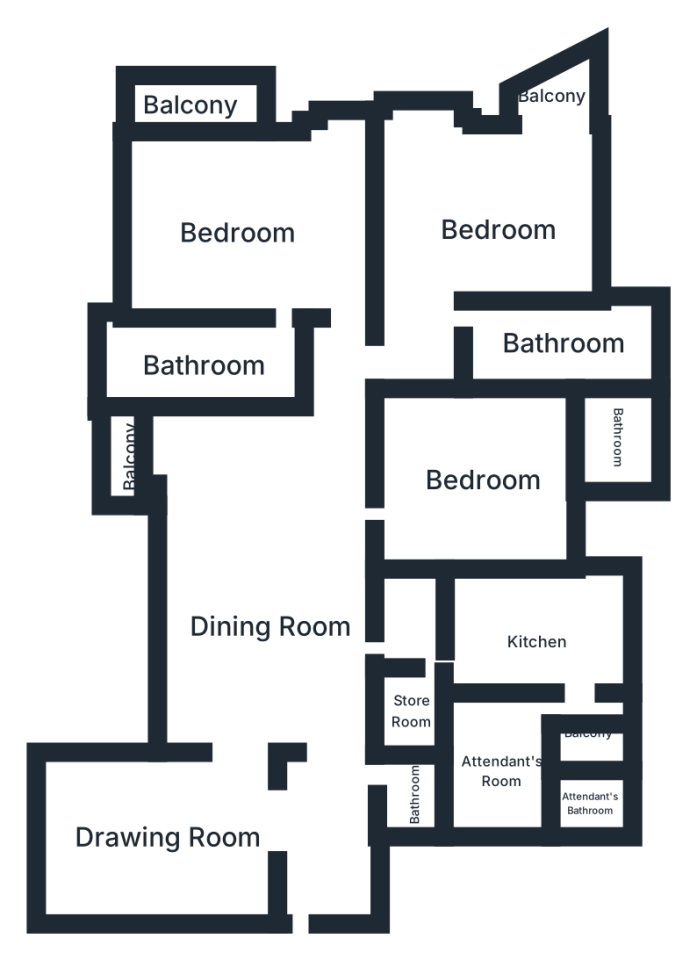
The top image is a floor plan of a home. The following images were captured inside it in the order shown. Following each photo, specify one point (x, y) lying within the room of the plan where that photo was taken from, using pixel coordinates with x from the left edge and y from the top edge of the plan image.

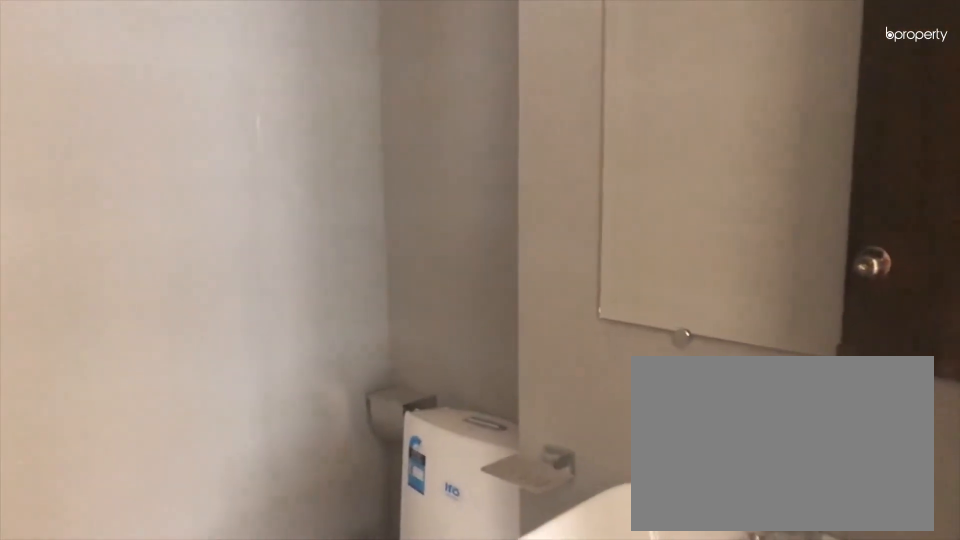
(416, 792)
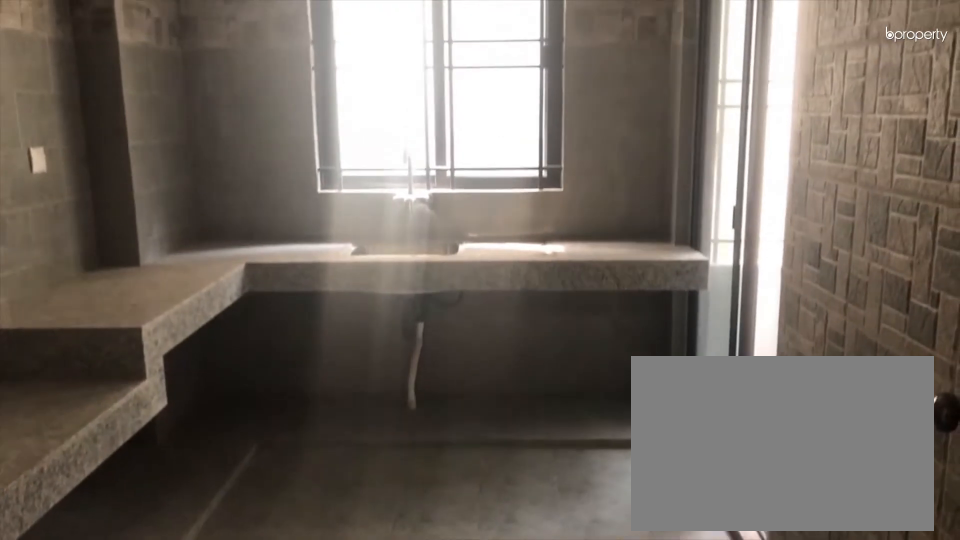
(544, 645)
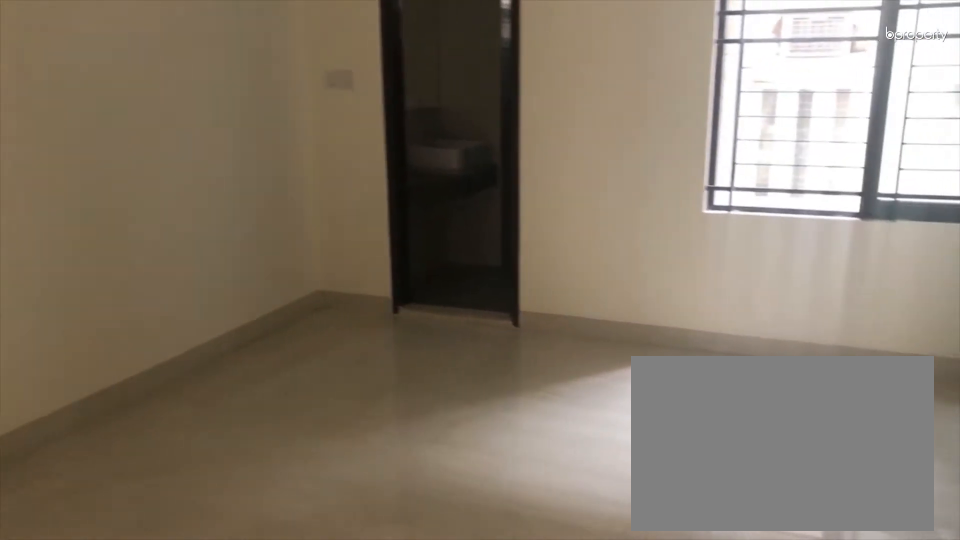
(481, 475)
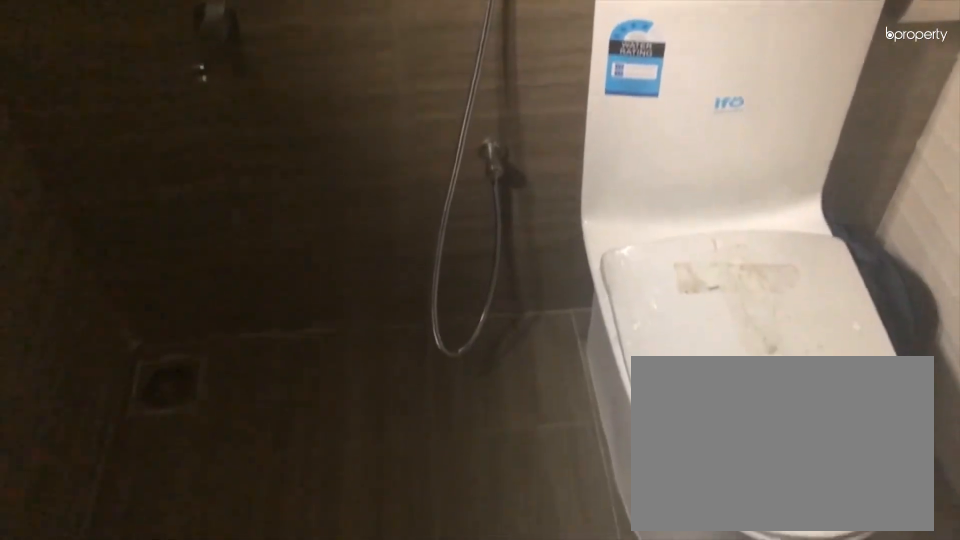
(617, 438)
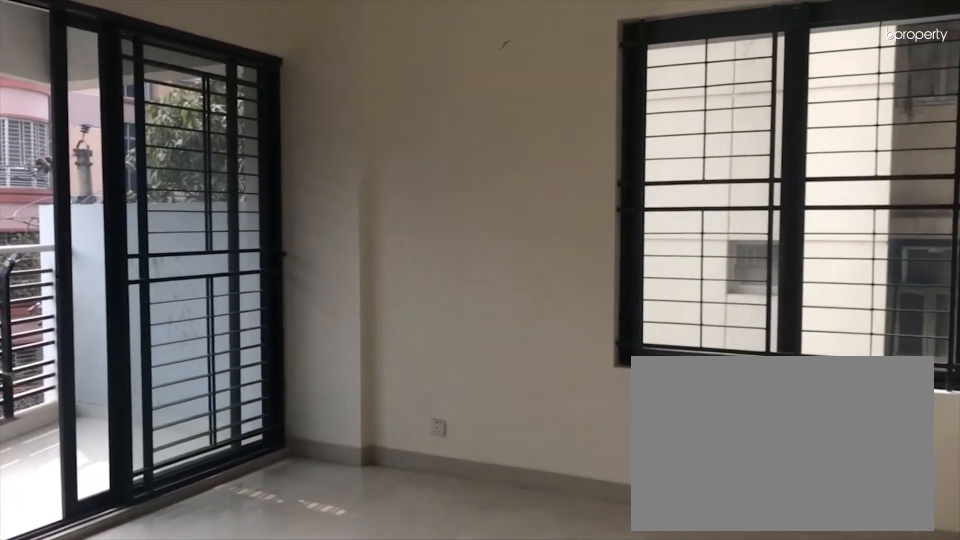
(498, 236)
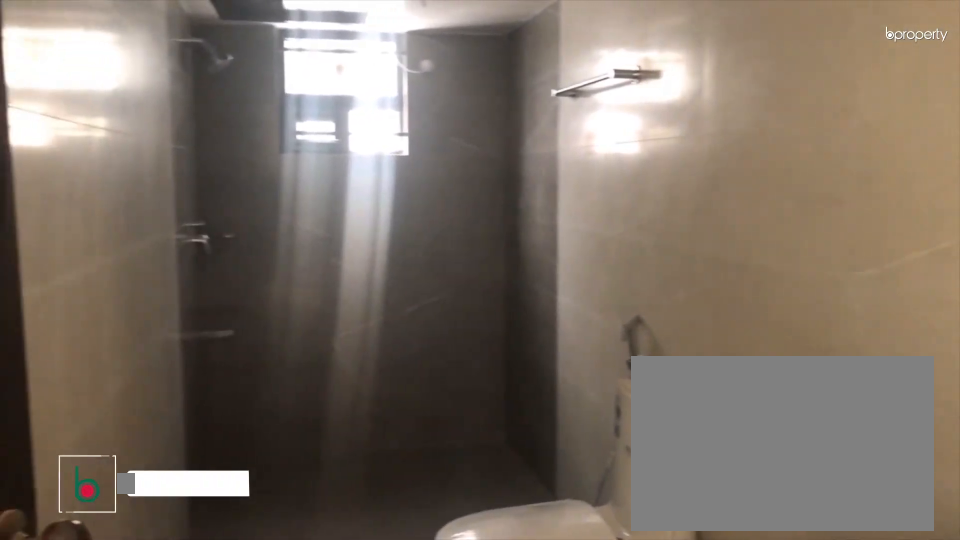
(559, 353)
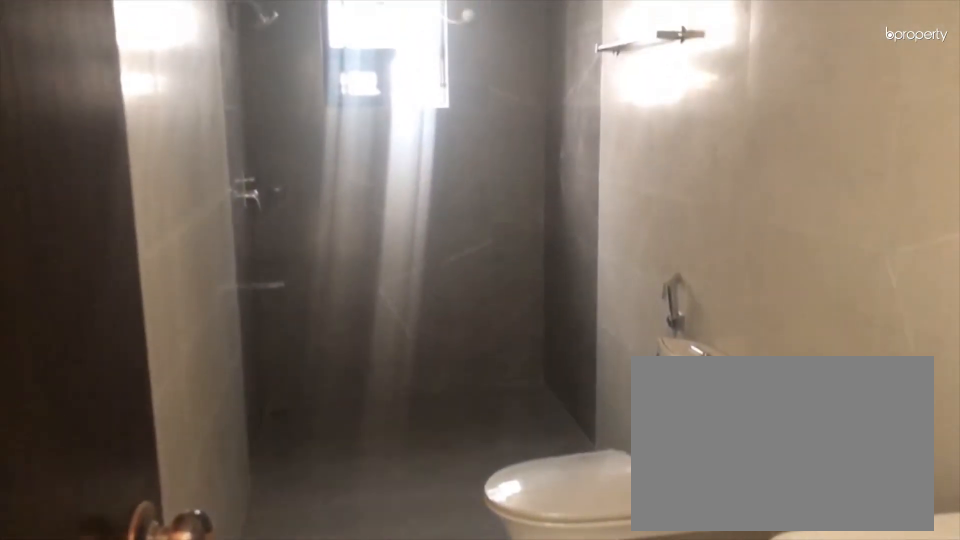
(559, 353)
